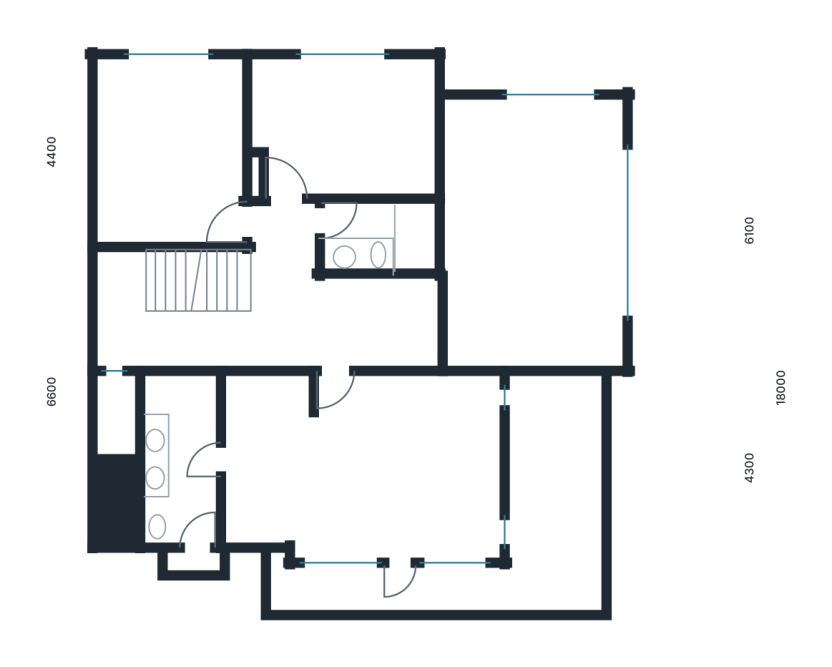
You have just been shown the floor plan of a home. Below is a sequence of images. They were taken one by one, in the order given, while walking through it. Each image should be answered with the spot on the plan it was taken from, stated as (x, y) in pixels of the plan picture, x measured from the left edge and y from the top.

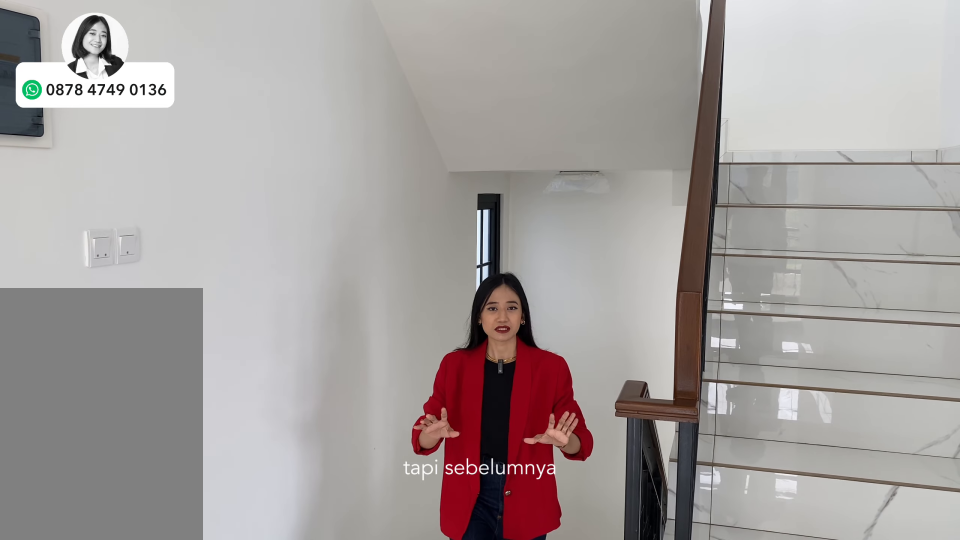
(287, 317)
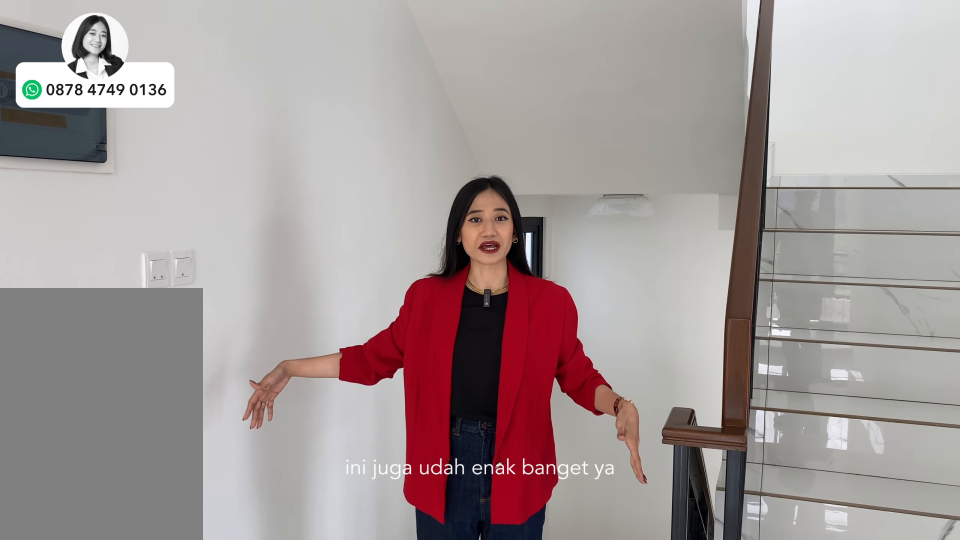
(287, 317)
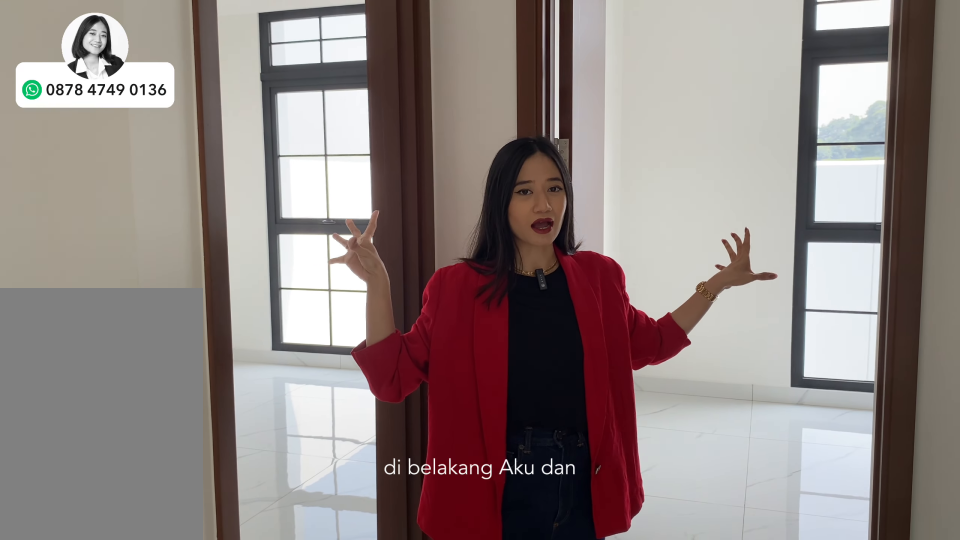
(287, 317)
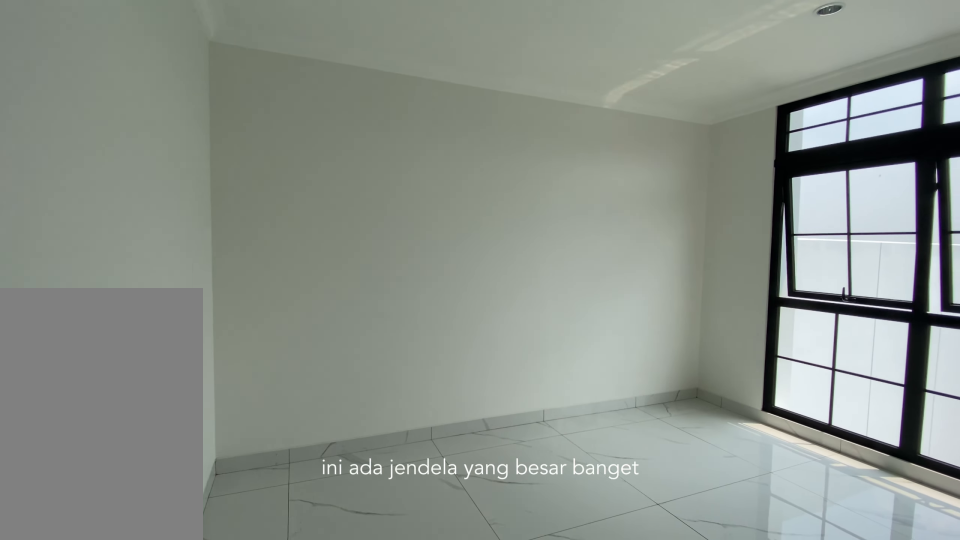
(168, 145)
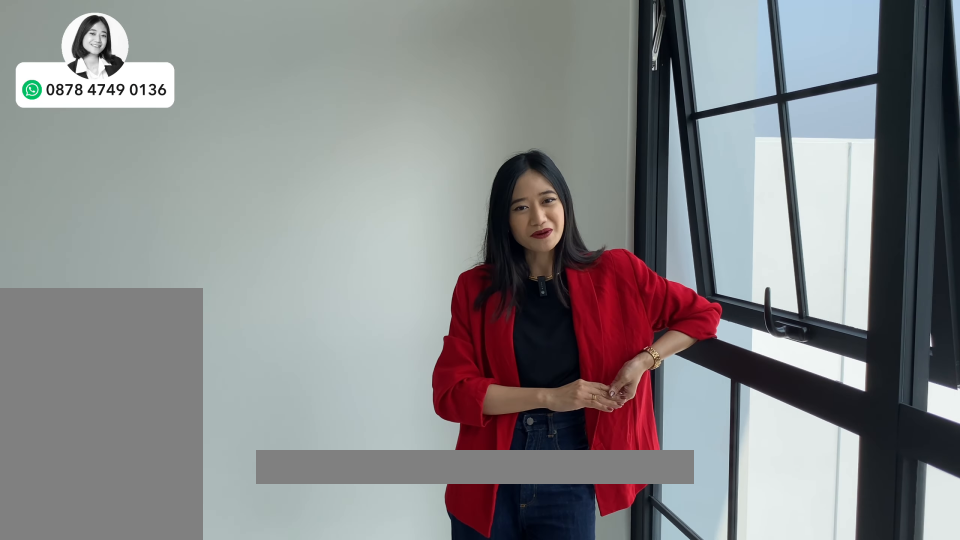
(167, 145)
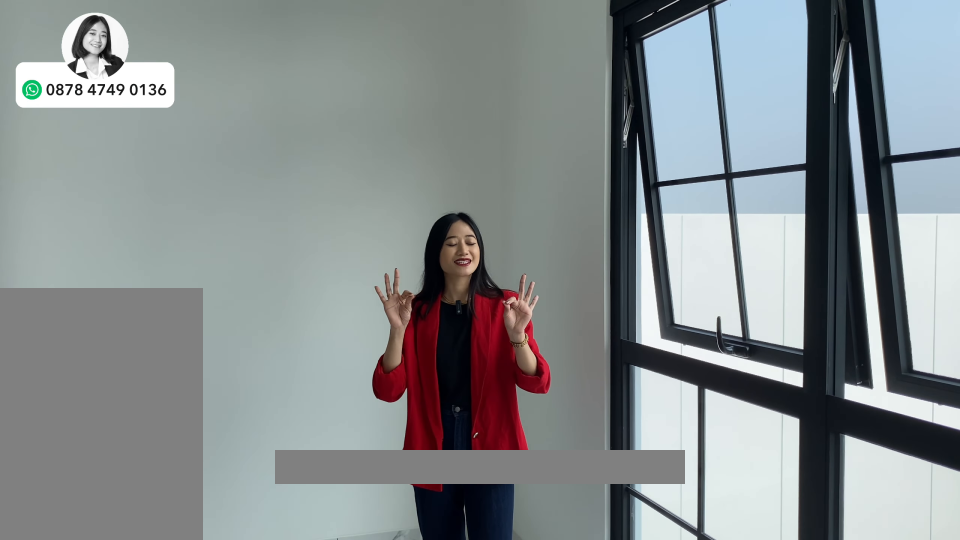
(358, 126)
